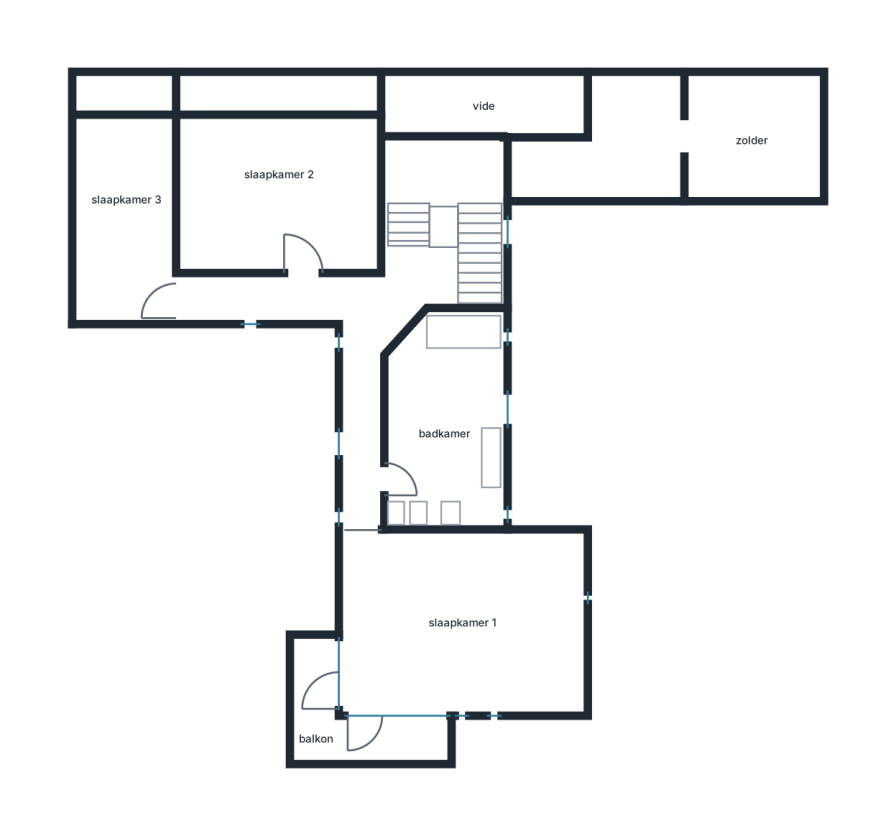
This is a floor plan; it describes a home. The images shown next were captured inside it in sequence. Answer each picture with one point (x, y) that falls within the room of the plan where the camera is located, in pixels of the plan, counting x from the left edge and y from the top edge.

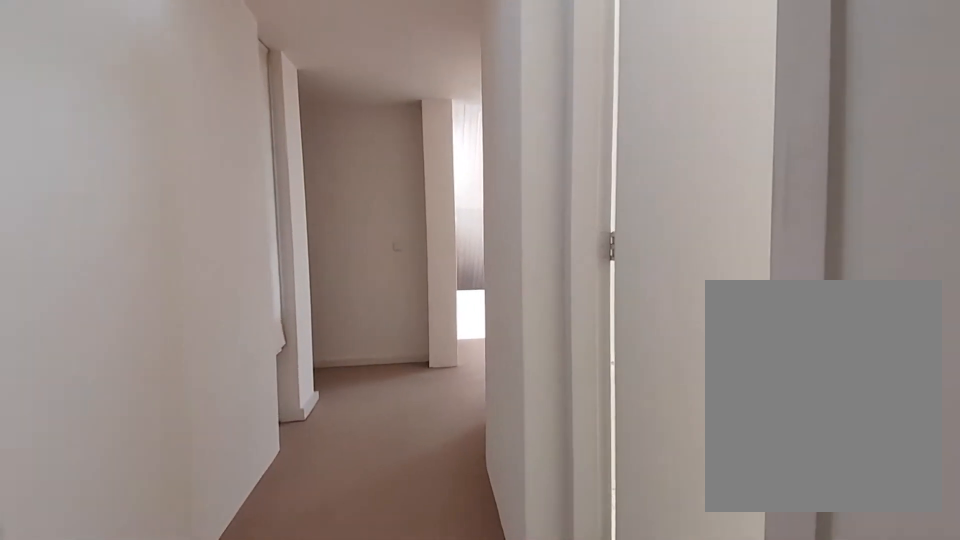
(373, 289)
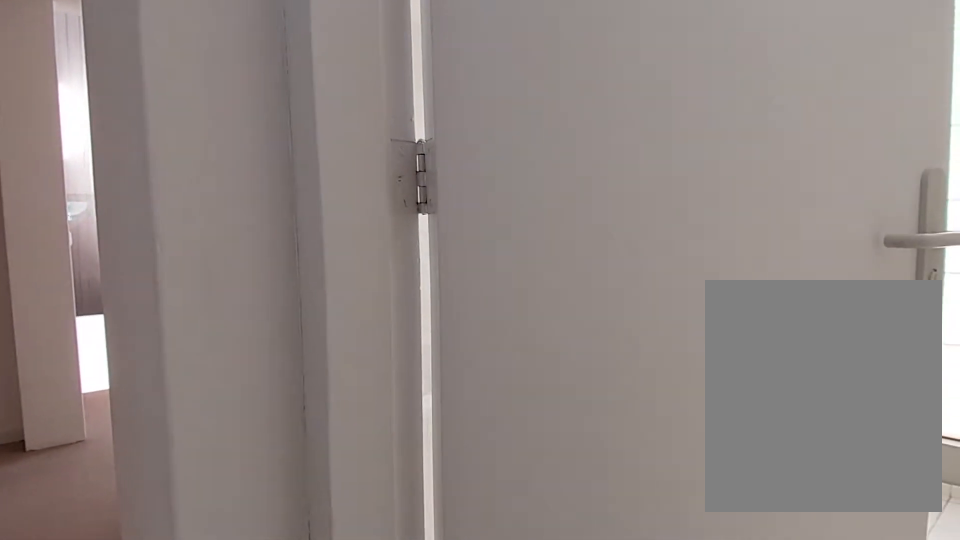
(373, 289)
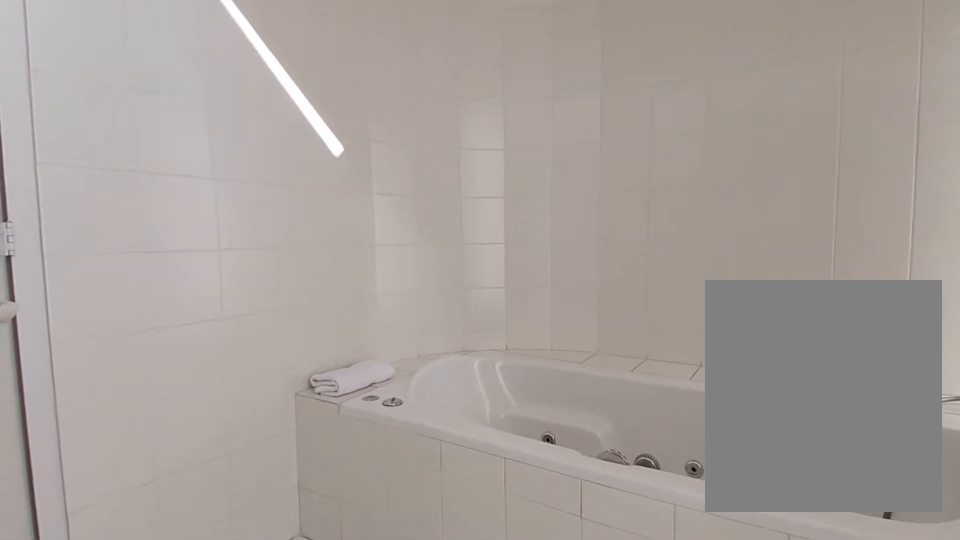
(445, 425)
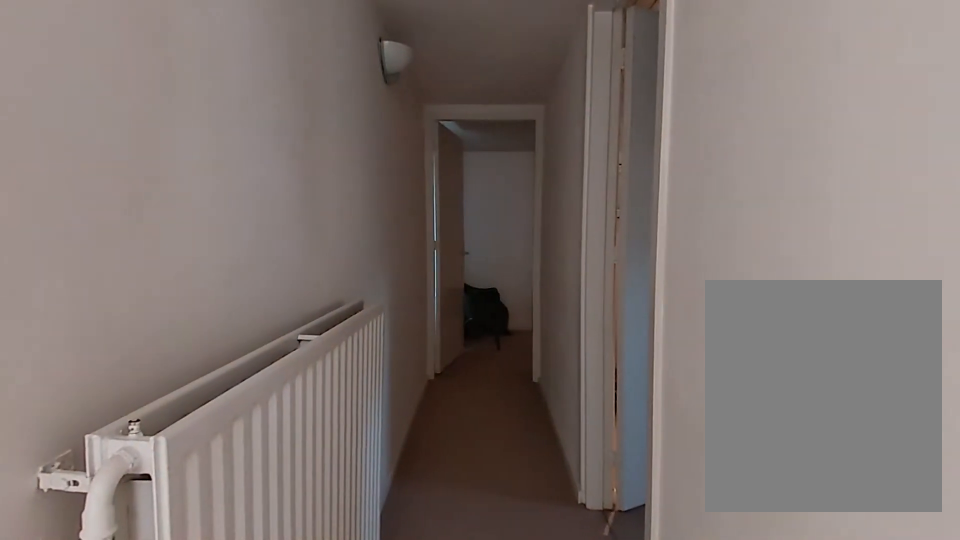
(373, 289)
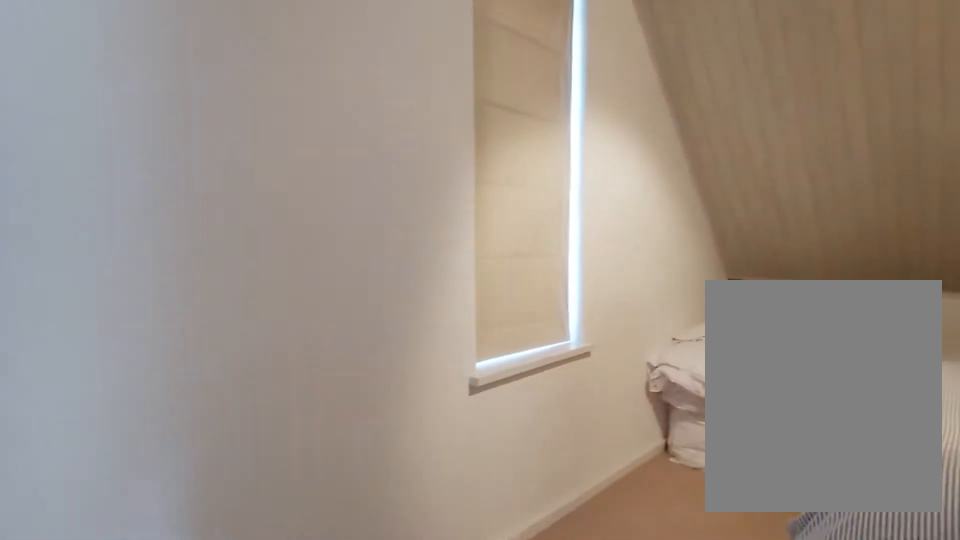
(126, 219)
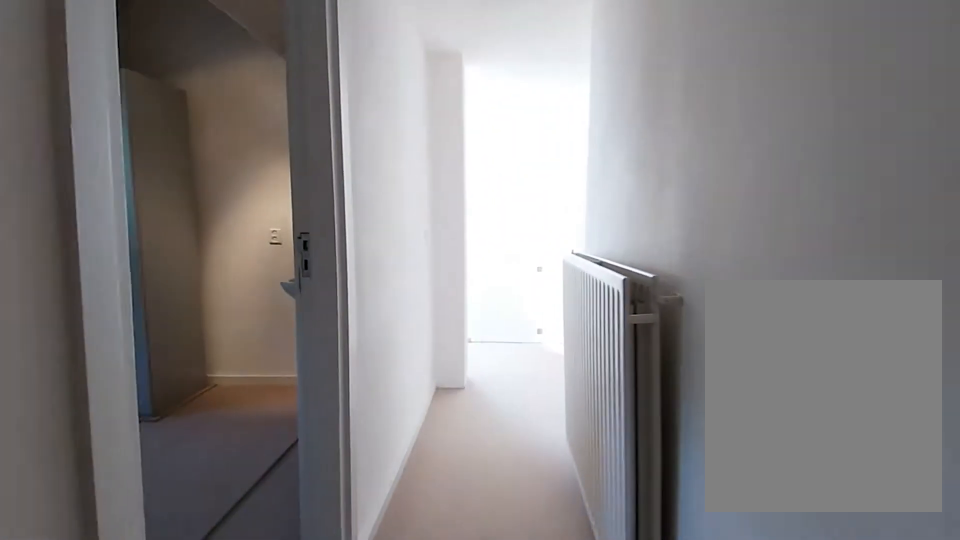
(373, 289)
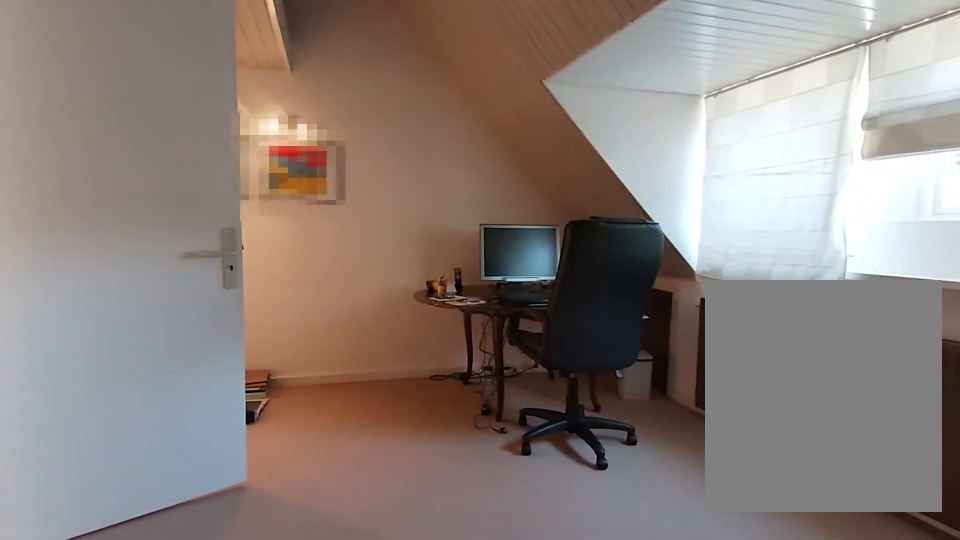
(276, 195)
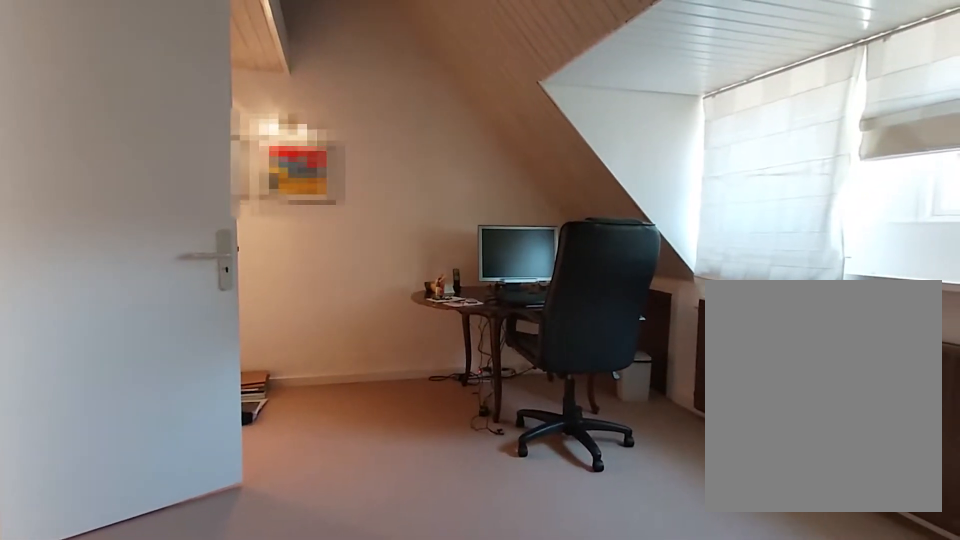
(276, 195)
